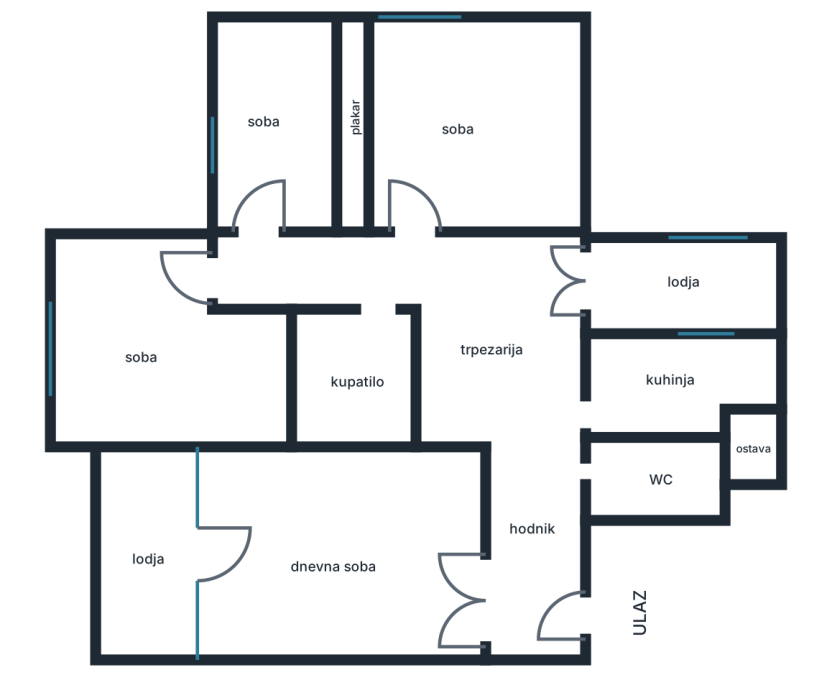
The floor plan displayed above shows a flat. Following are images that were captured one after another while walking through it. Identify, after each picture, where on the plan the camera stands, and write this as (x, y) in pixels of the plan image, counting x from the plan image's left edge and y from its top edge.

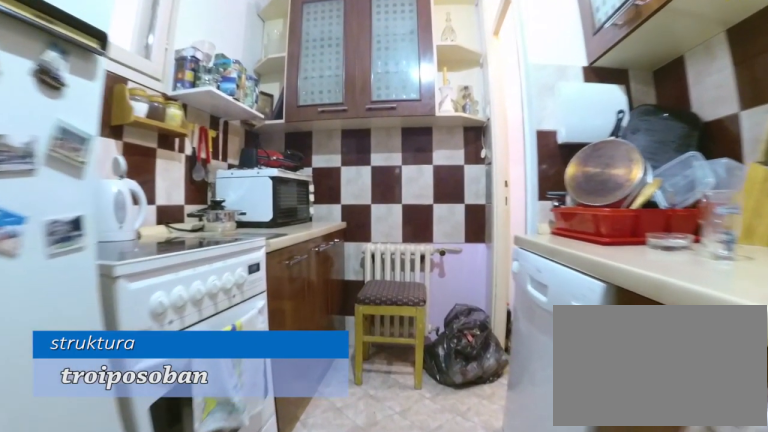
(596, 407)
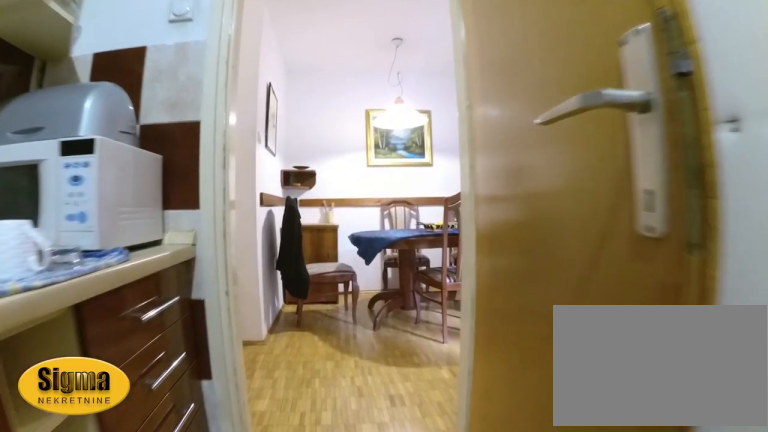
(689, 392)
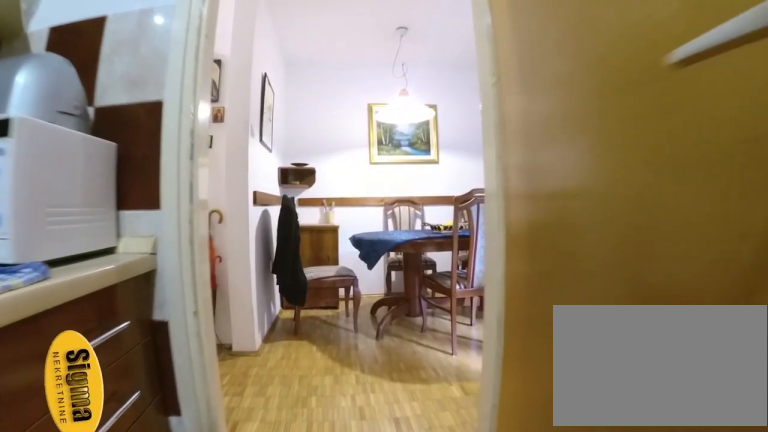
(676, 392)
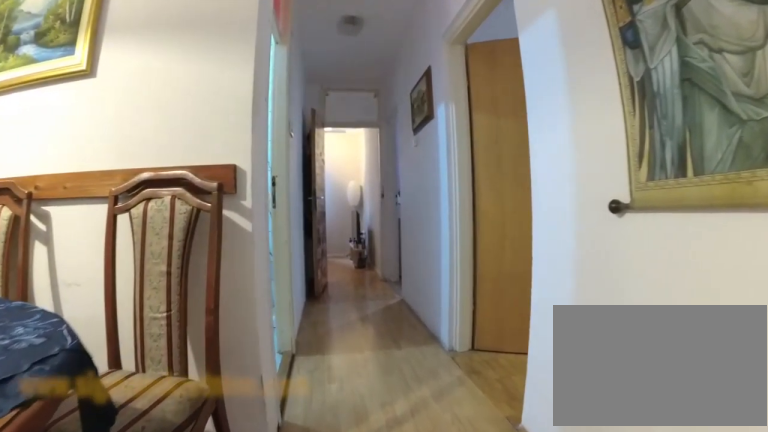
(550, 301)
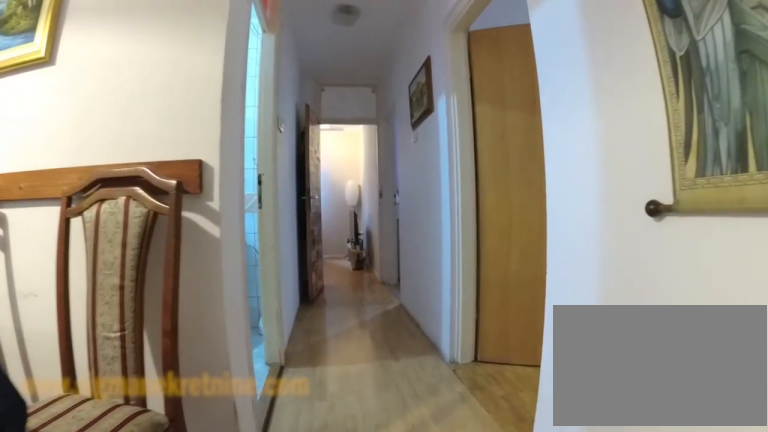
(537, 297)
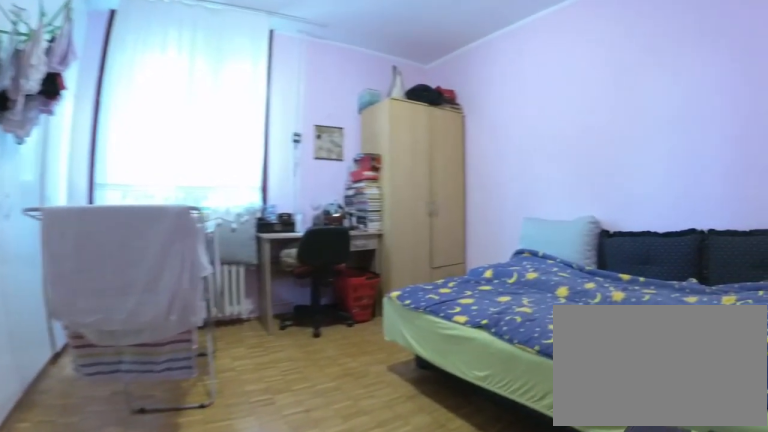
(422, 262)
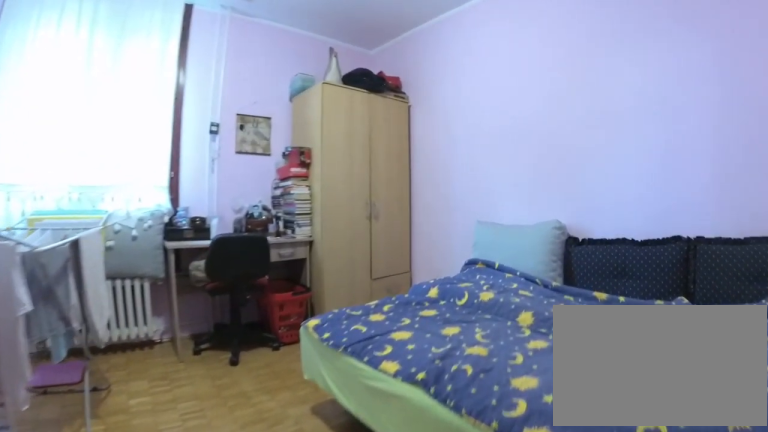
(429, 243)
